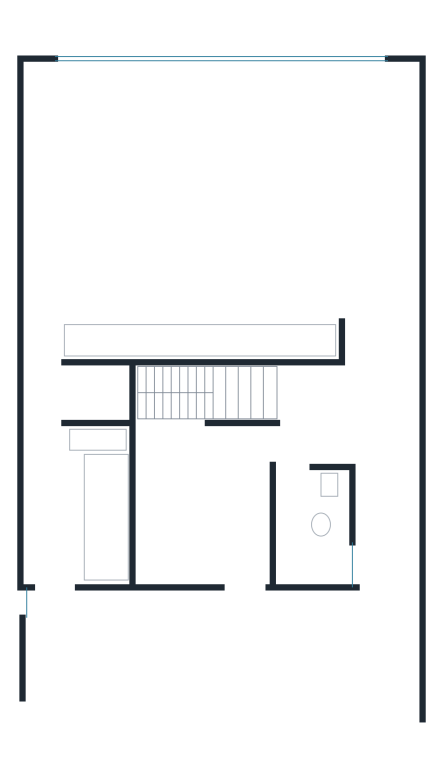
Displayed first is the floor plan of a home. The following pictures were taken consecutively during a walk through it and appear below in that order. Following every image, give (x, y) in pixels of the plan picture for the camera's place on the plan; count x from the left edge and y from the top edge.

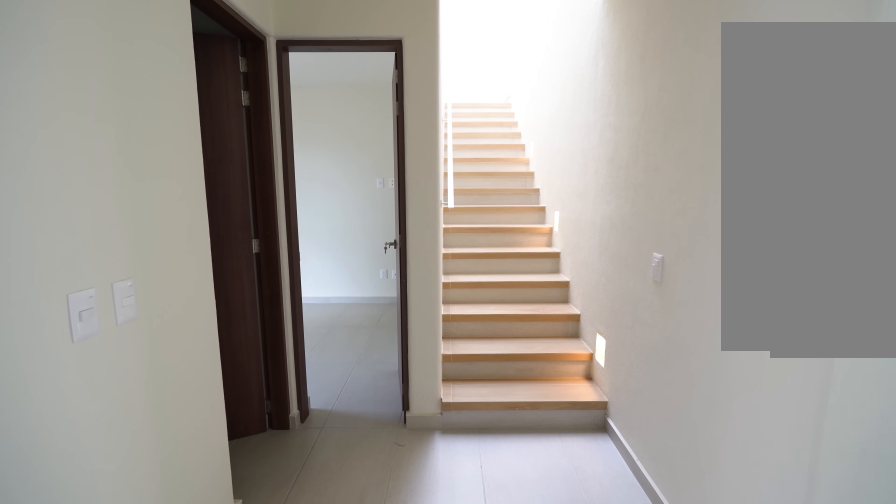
(393, 444)
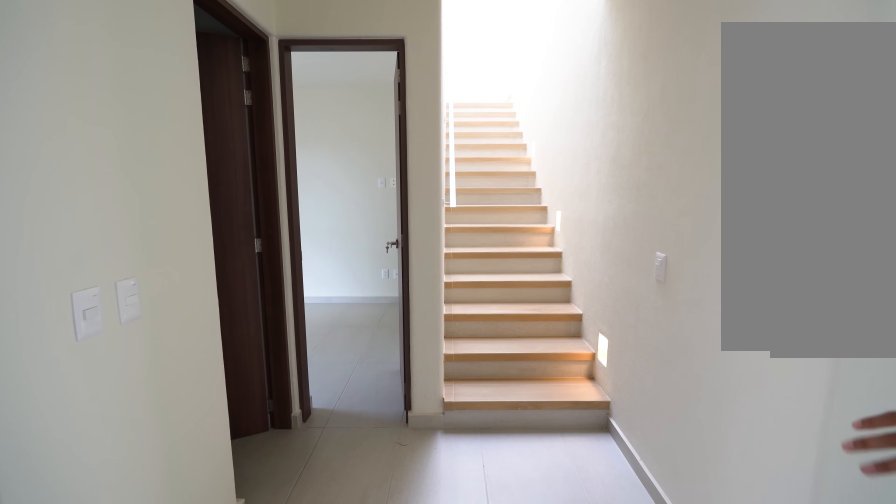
(393, 444)
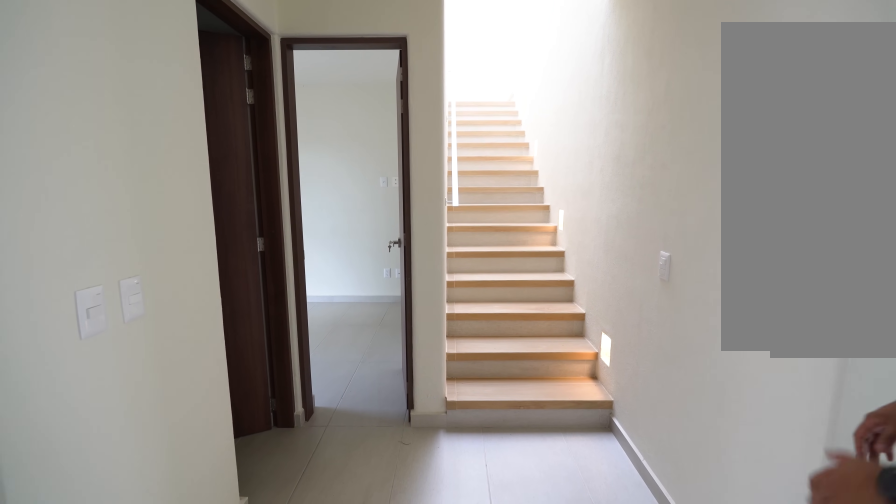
(393, 444)
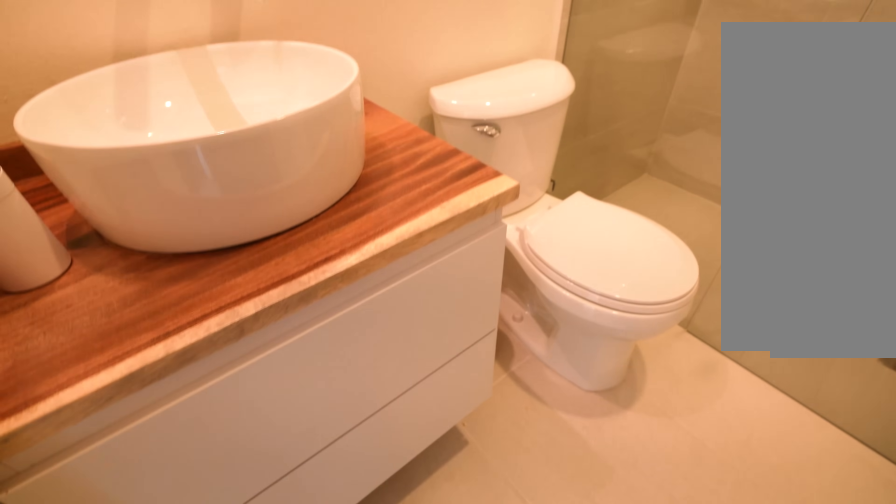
(295, 473)
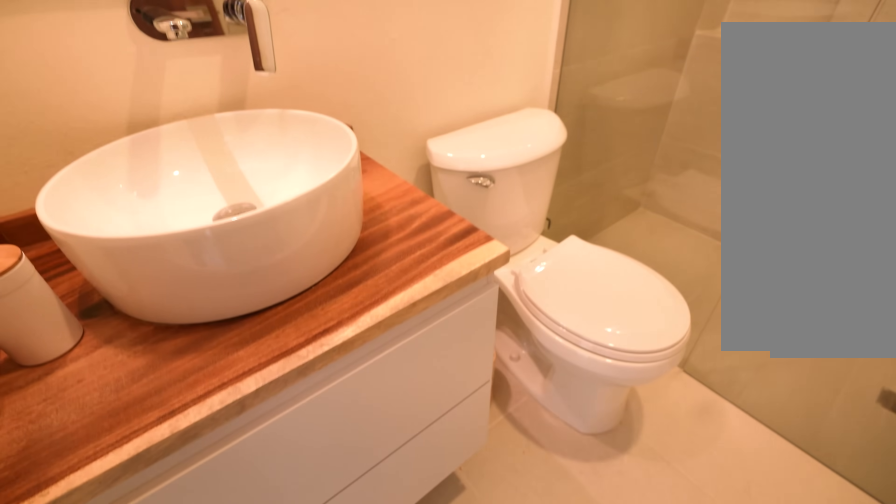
(296, 473)
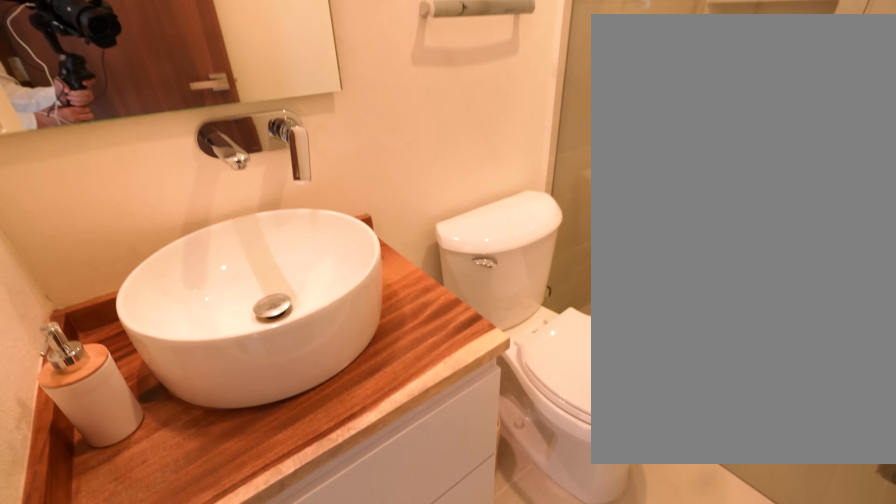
(296, 474)
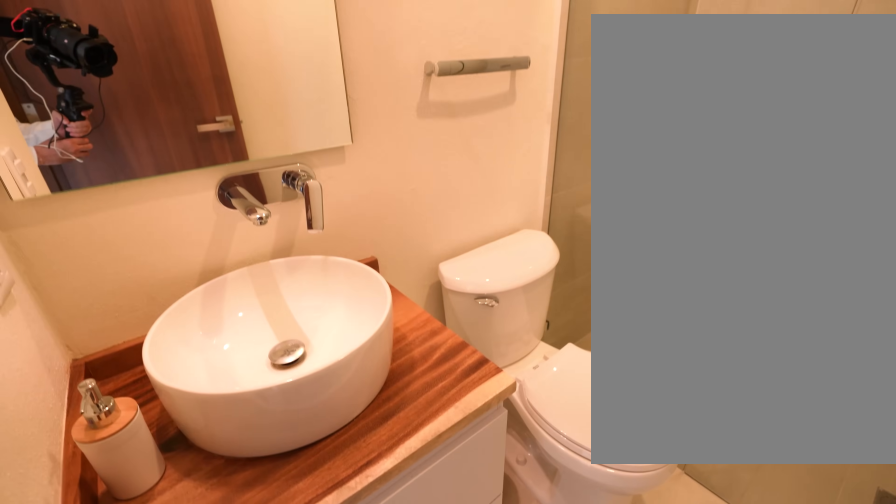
(296, 473)
